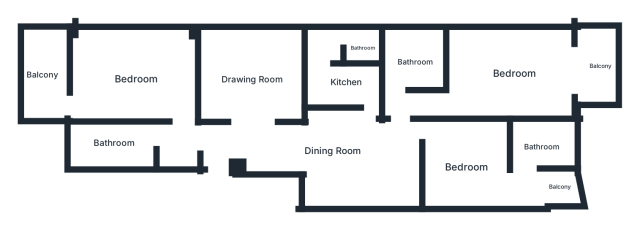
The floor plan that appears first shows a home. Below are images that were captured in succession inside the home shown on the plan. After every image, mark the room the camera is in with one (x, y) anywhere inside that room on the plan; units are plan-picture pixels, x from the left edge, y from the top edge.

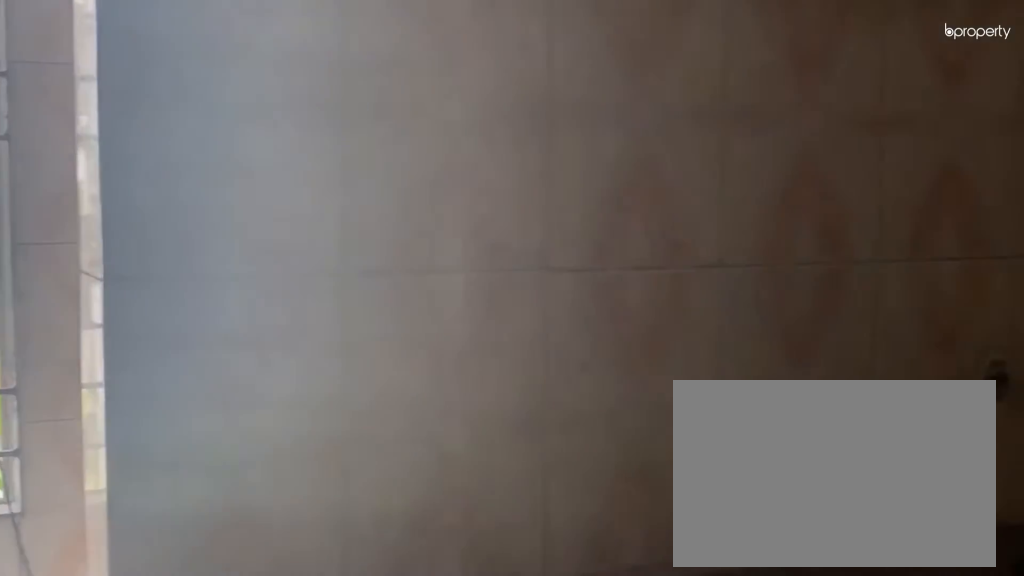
(345, 82)
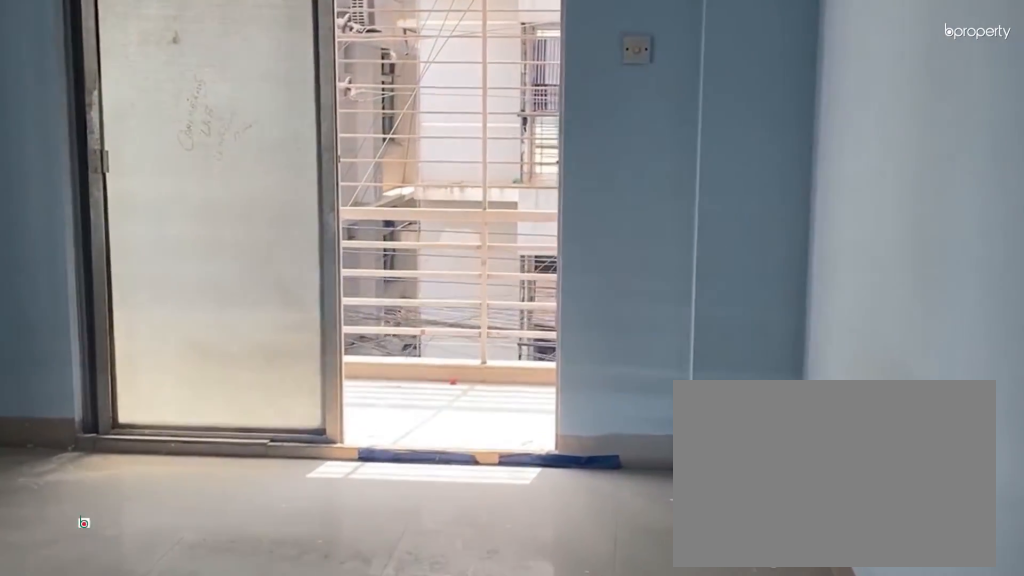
(513, 73)
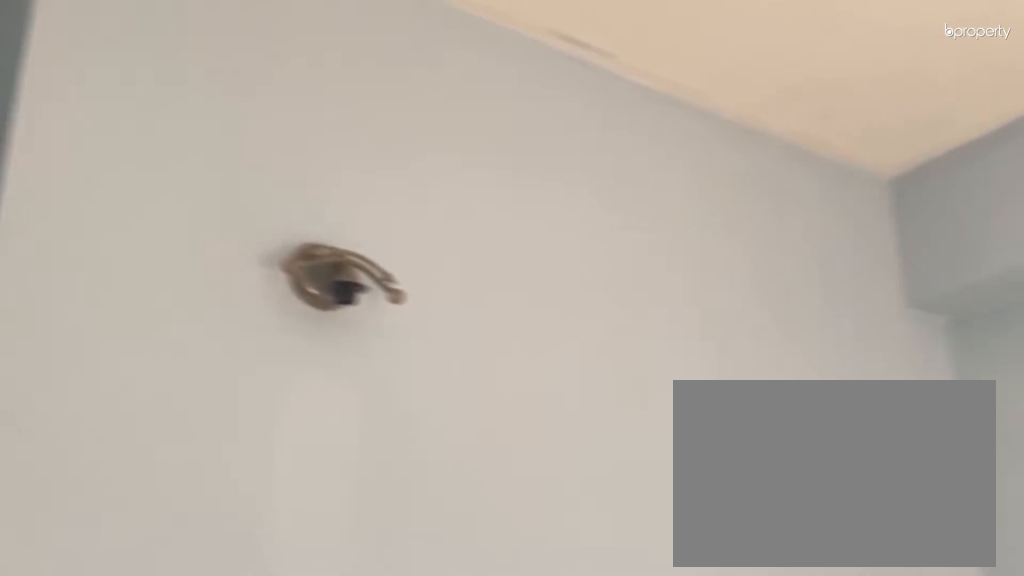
(513, 73)
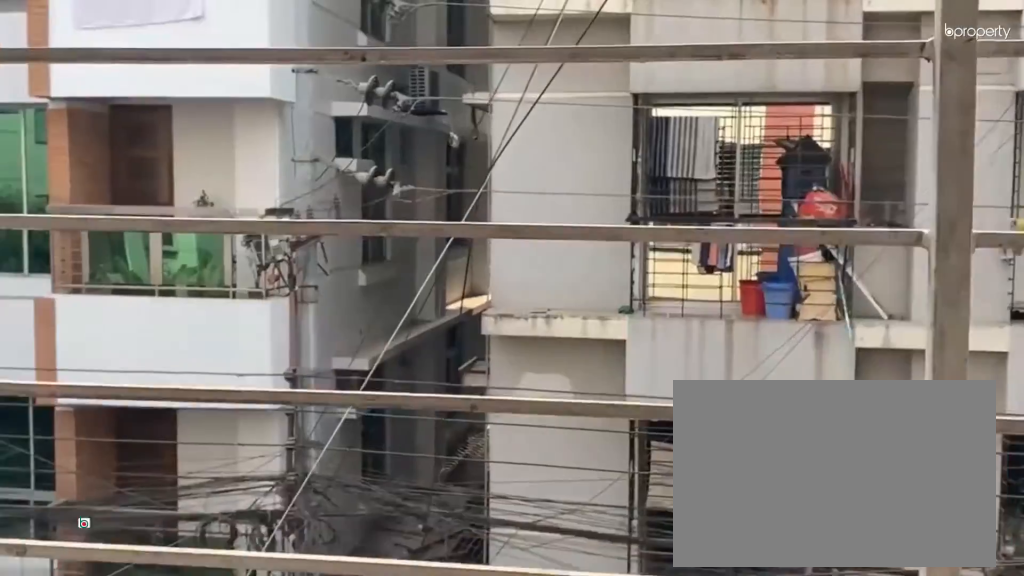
(599, 64)
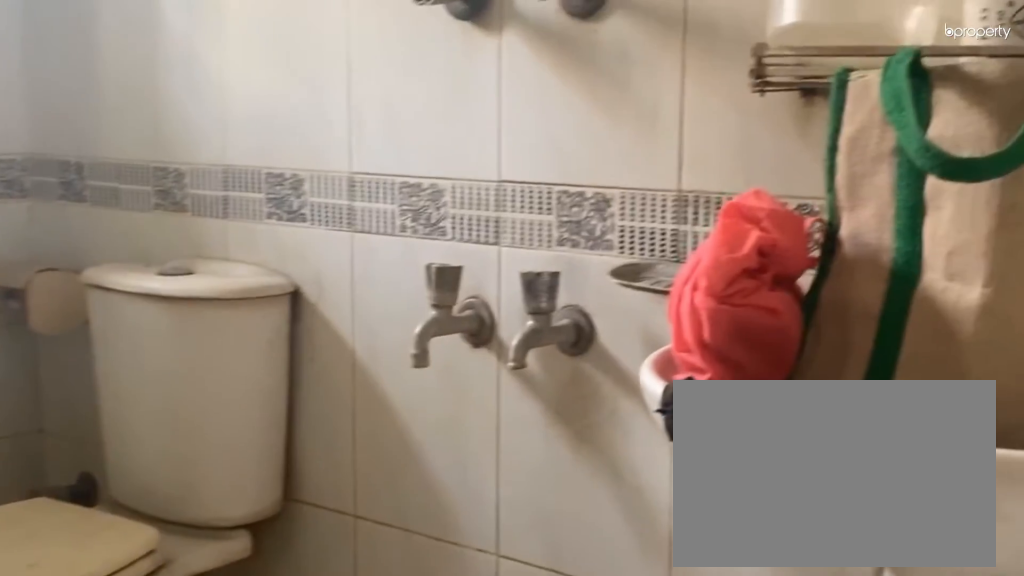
(415, 61)
